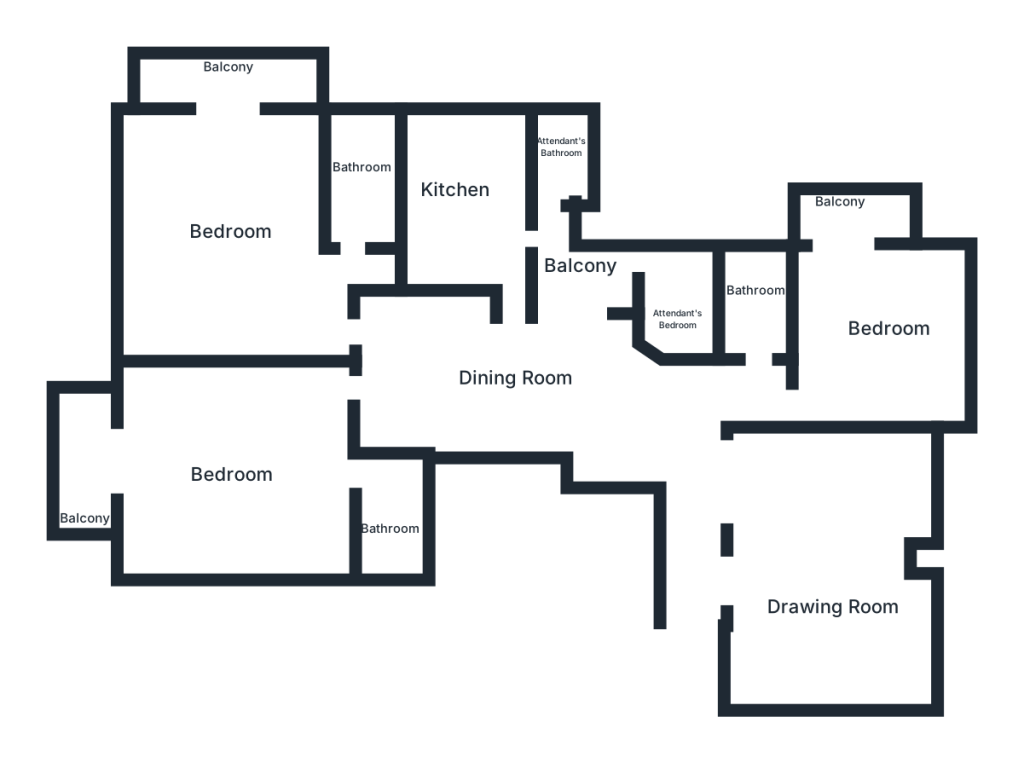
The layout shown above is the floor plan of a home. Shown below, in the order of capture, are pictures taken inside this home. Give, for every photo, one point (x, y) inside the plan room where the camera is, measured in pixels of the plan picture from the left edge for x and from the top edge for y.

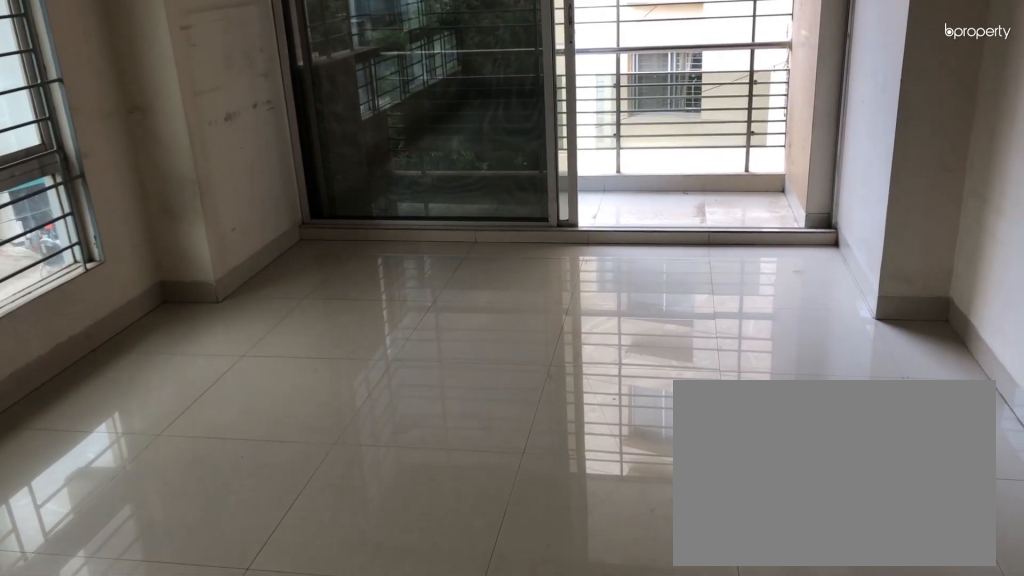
(228, 227)
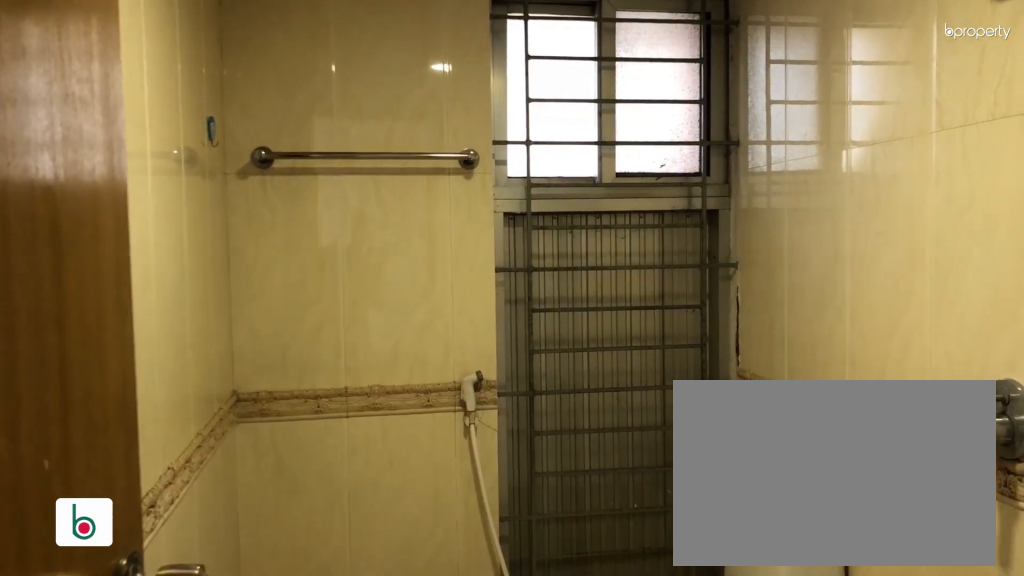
(358, 172)
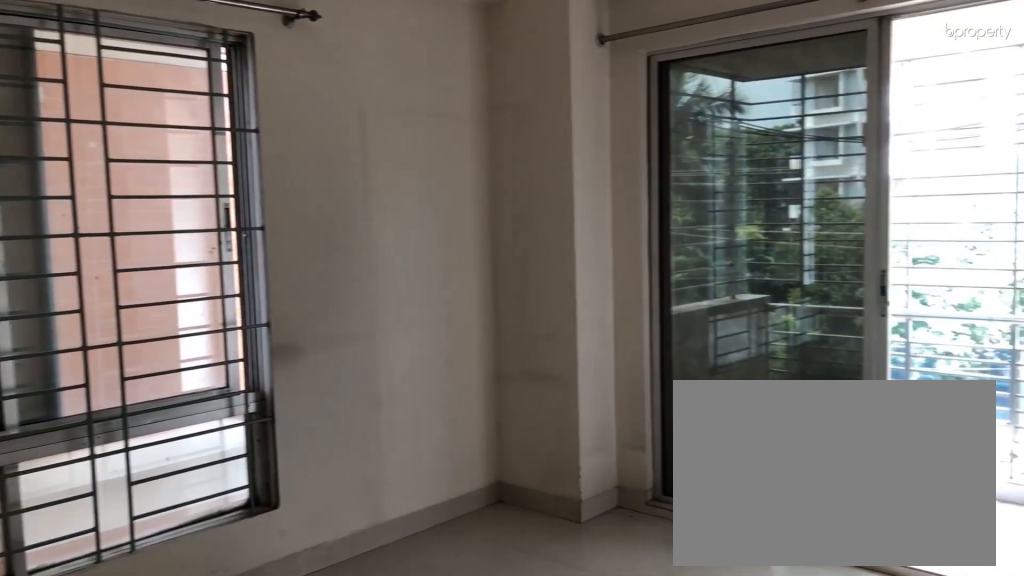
(226, 467)
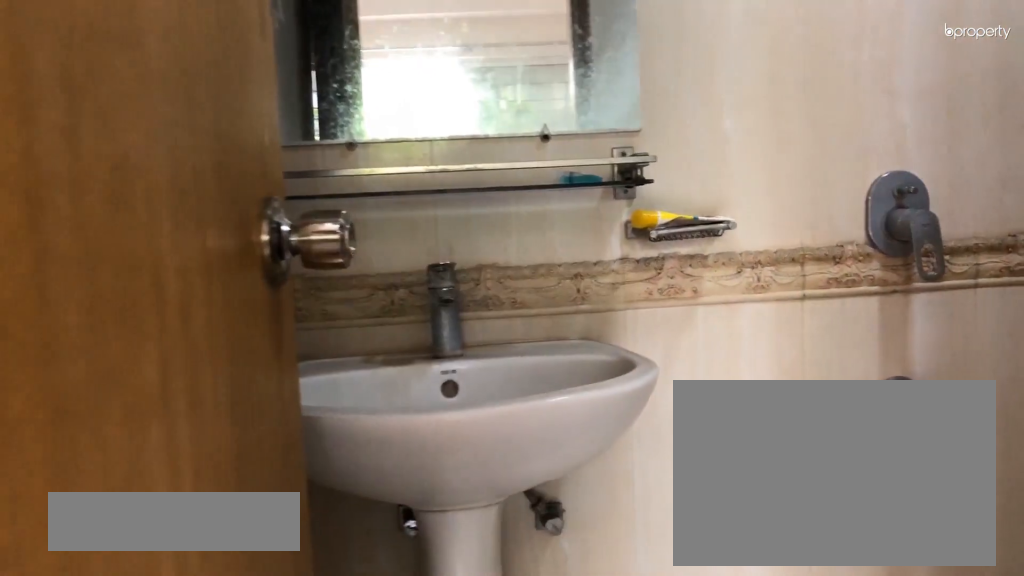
(392, 514)
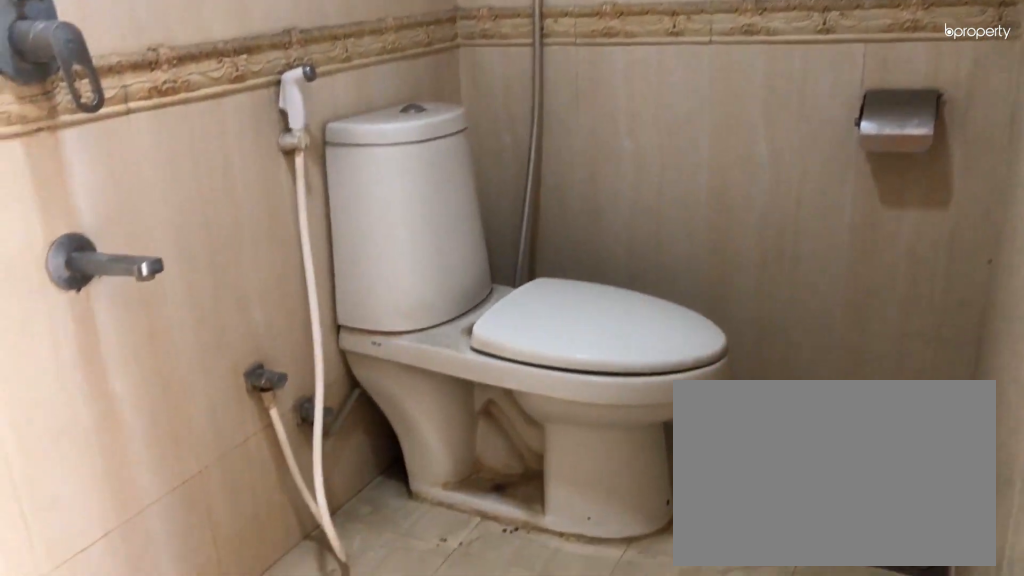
(392, 514)
